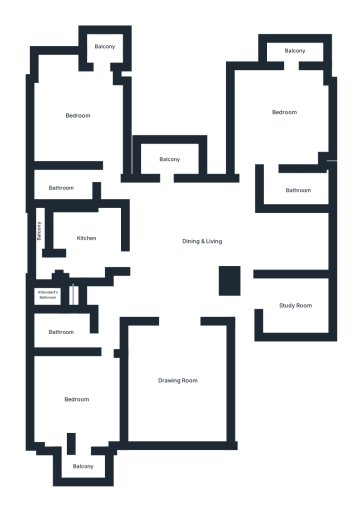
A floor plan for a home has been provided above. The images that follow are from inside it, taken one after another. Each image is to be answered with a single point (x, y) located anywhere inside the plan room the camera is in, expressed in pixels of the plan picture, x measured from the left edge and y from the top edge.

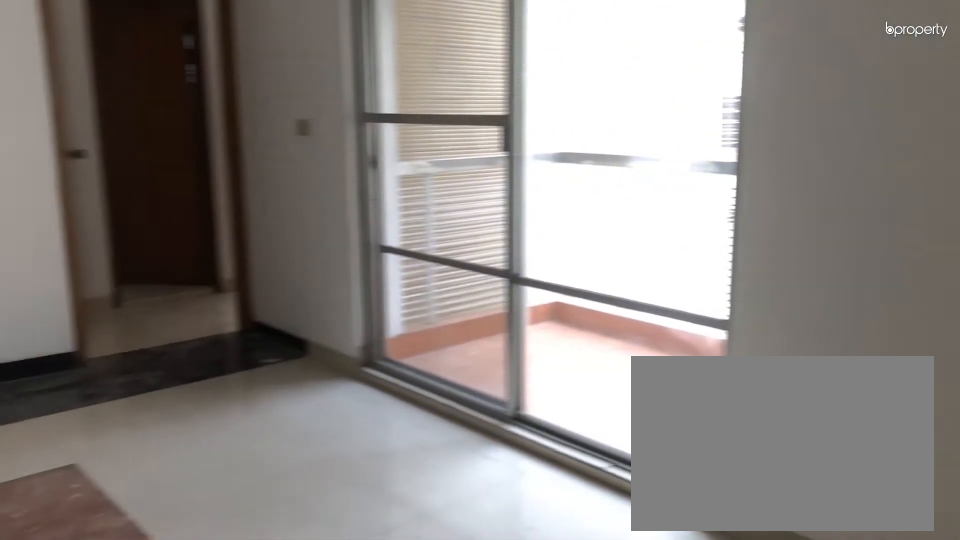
(224, 245)
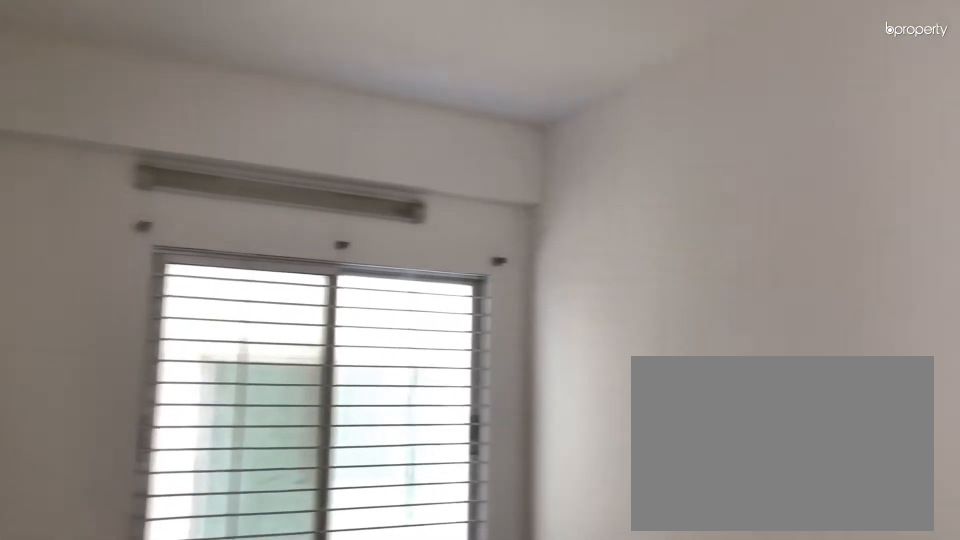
(224, 245)
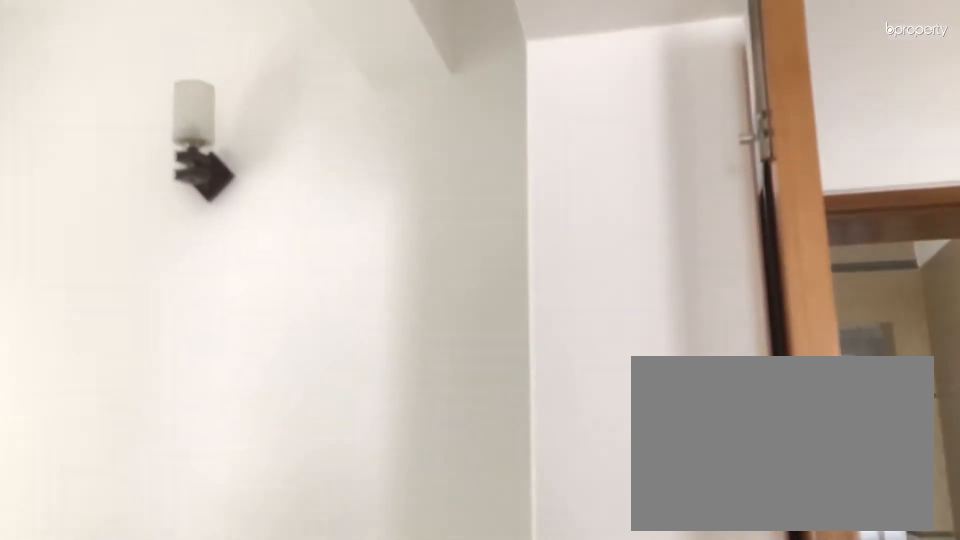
(291, 302)
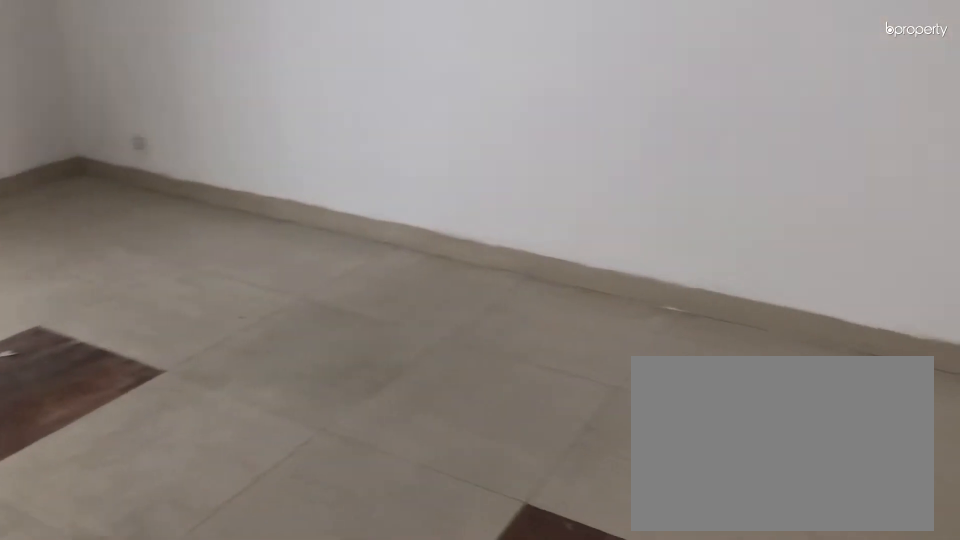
(175, 377)
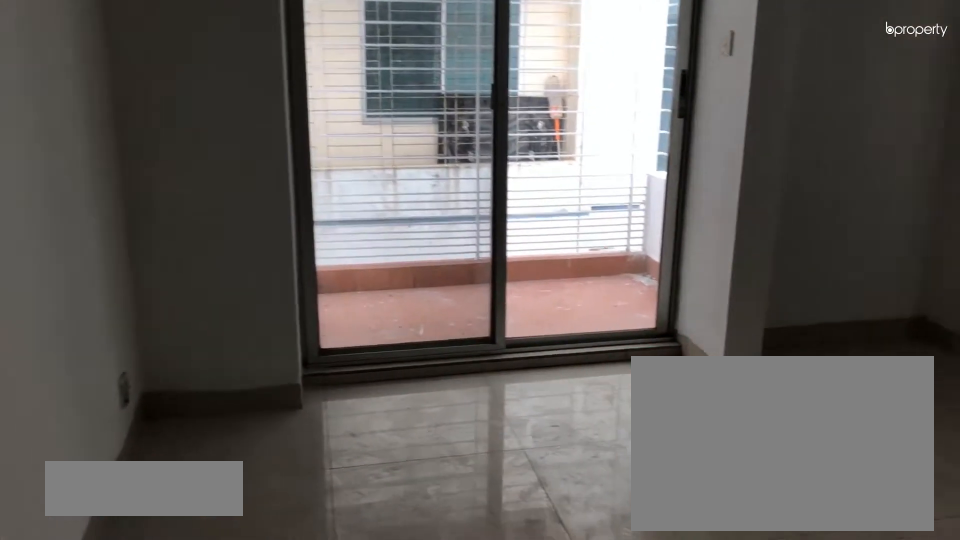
(77, 398)
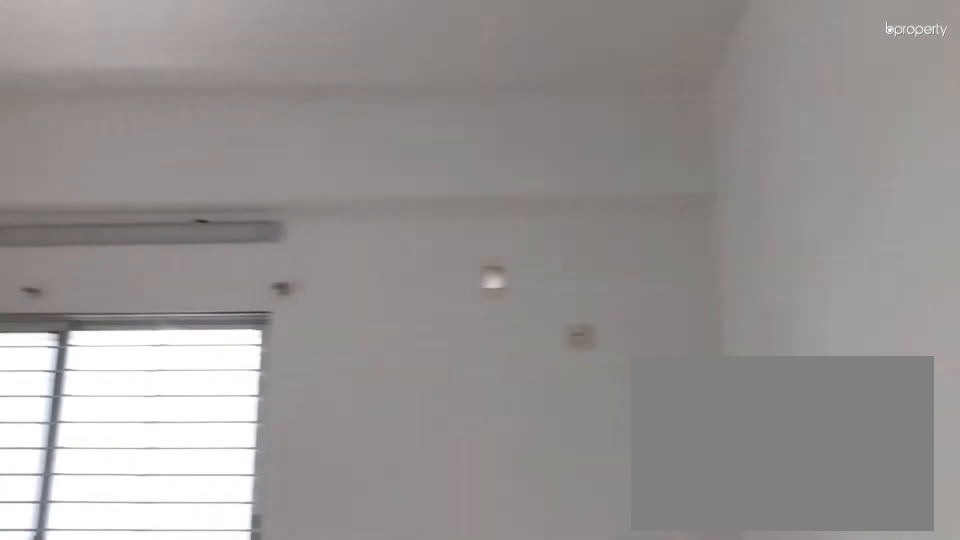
(77, 398)
